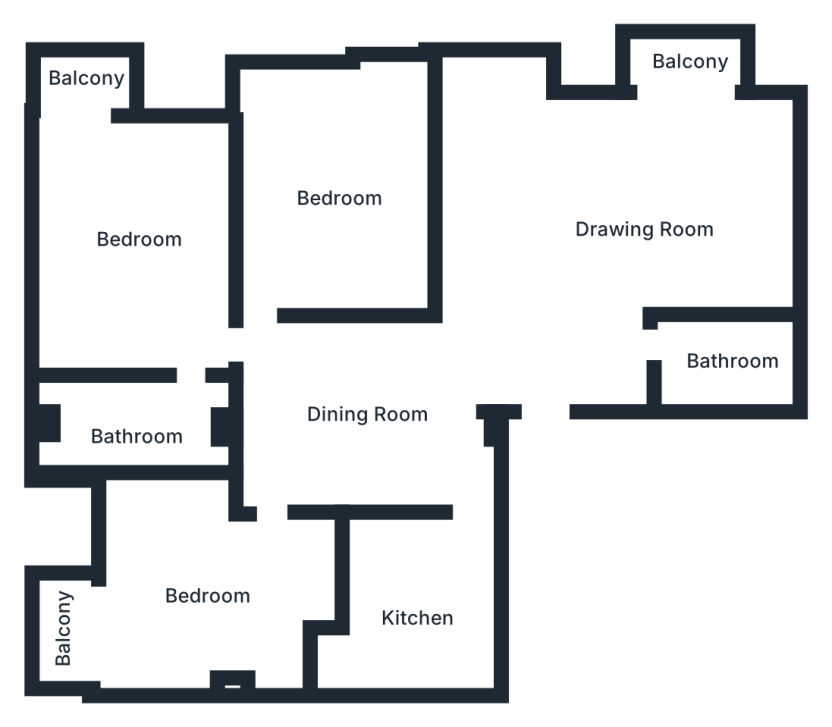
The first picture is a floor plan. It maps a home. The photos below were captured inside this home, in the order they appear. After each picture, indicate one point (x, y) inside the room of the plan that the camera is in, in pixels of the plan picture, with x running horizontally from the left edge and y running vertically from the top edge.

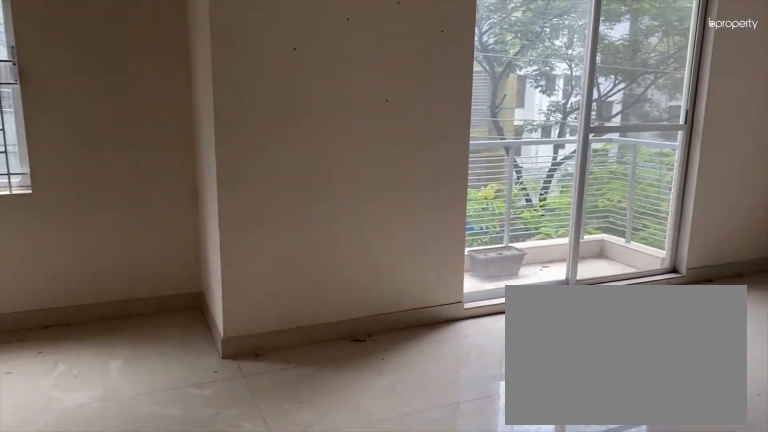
(640, 223)
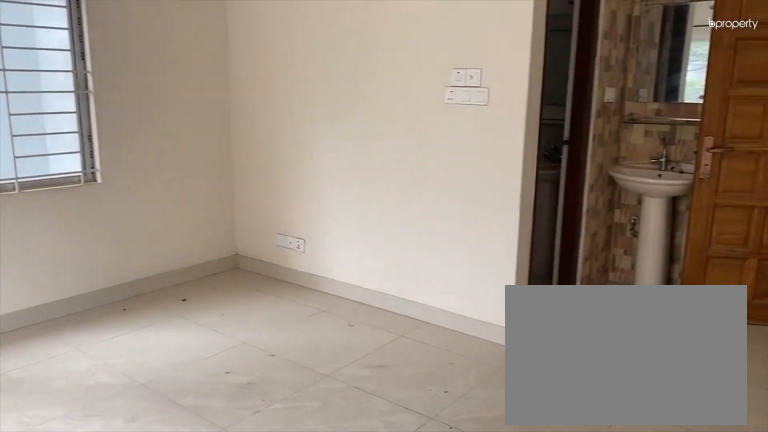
(640, 223)
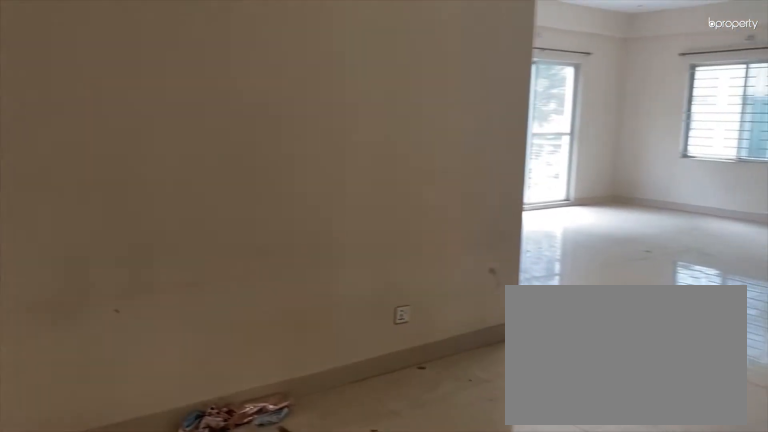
(372, 412)
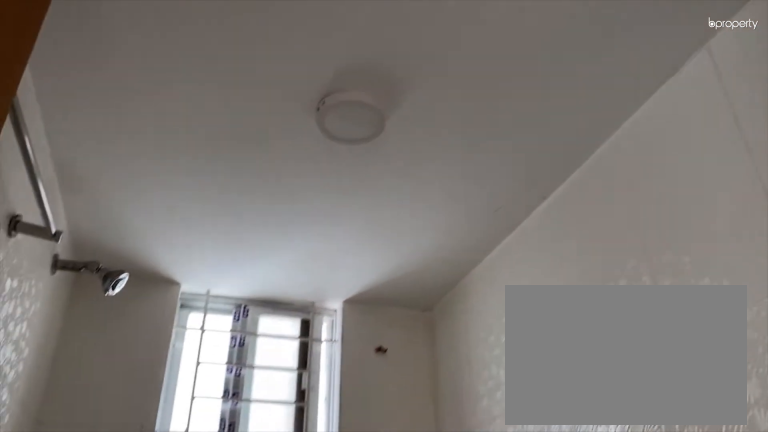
(729, 345)
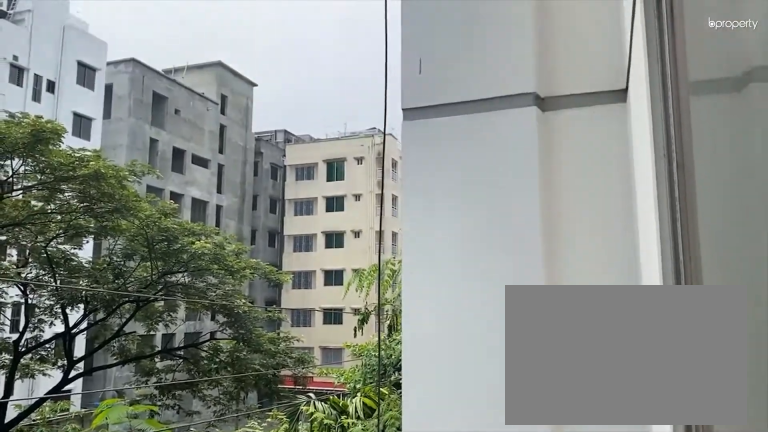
(683, 62)
